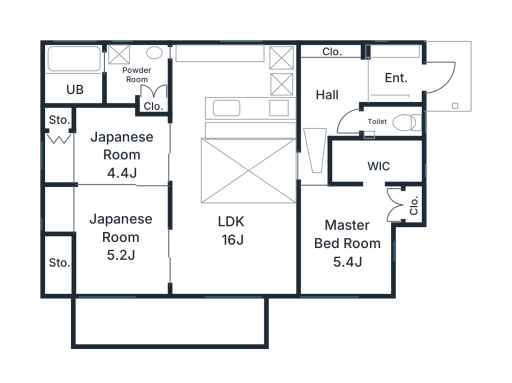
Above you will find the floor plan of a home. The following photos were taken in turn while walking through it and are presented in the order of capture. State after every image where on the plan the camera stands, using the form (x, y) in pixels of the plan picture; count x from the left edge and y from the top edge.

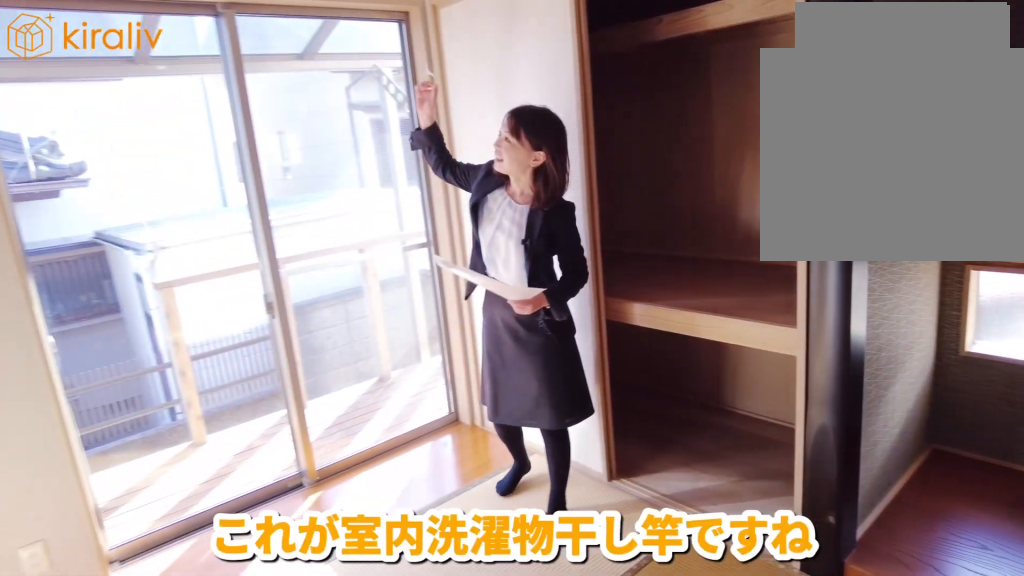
(87, 258)
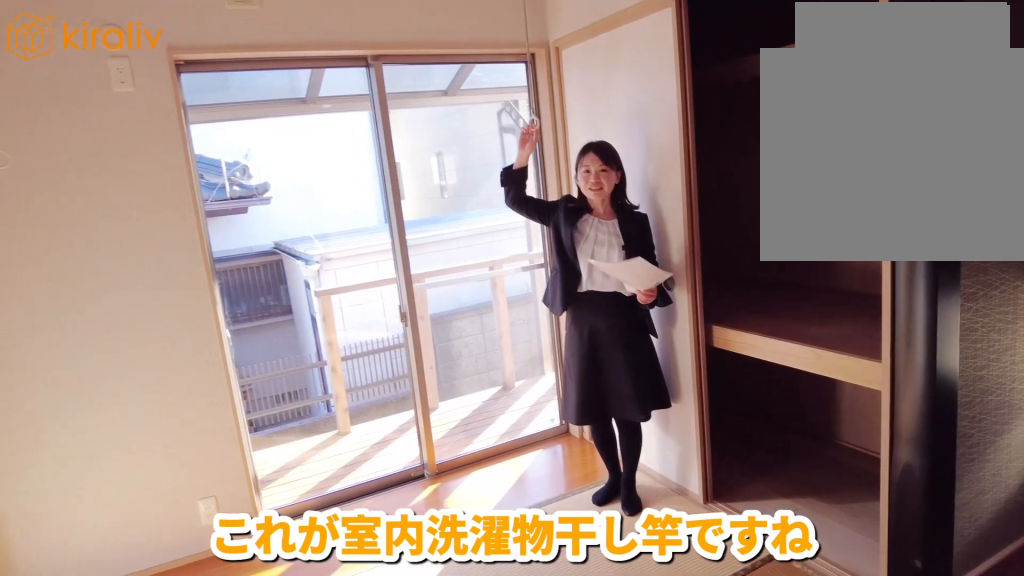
(88, 258)
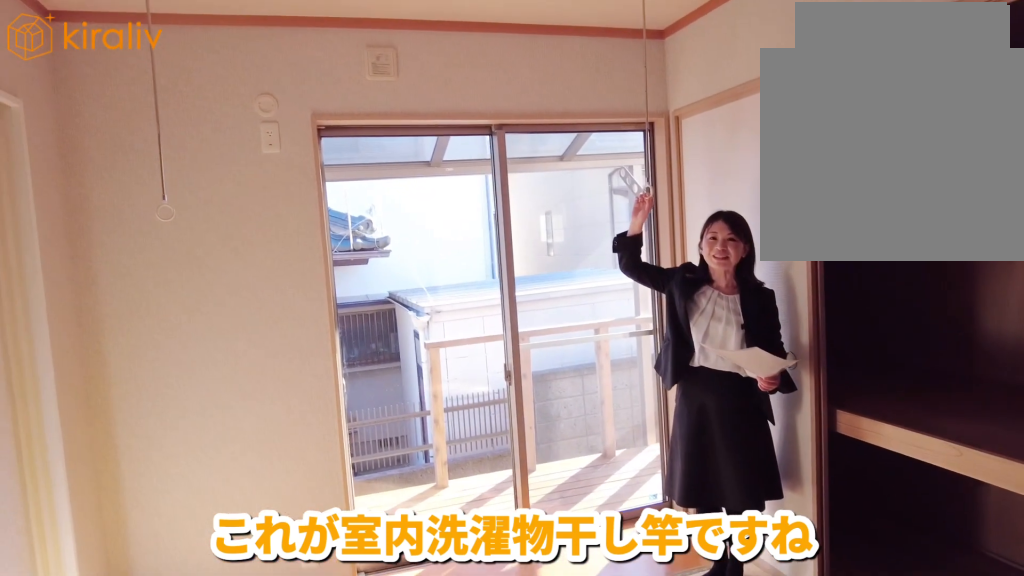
(88, 257)
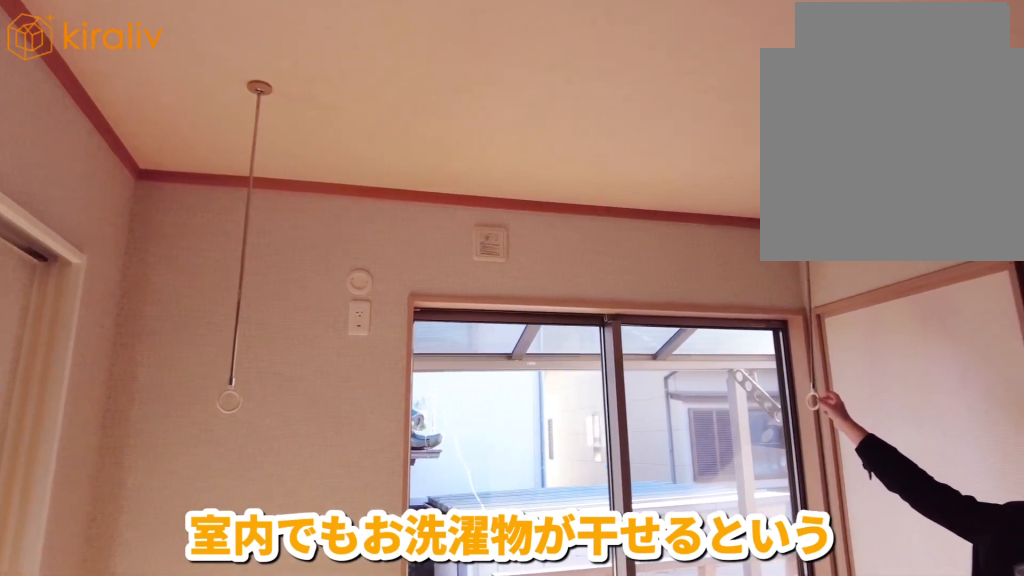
(88, 252)
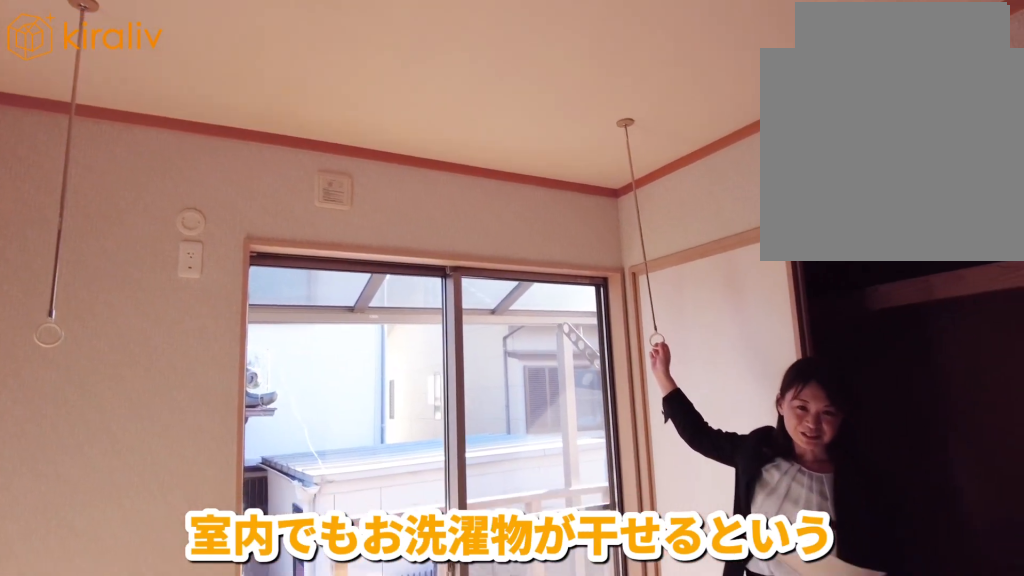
(88, 252)
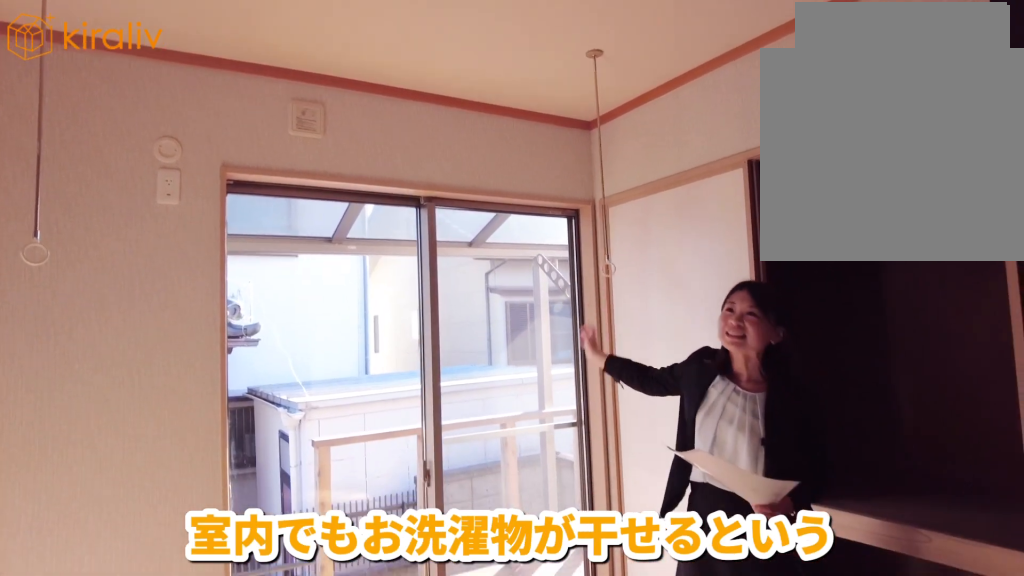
(88, 250)
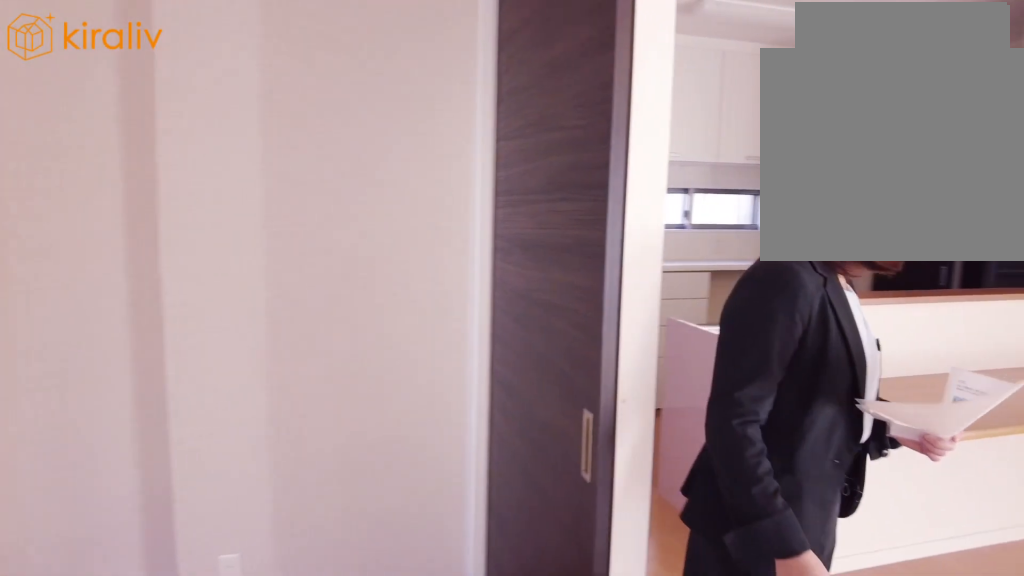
(171, 164)
